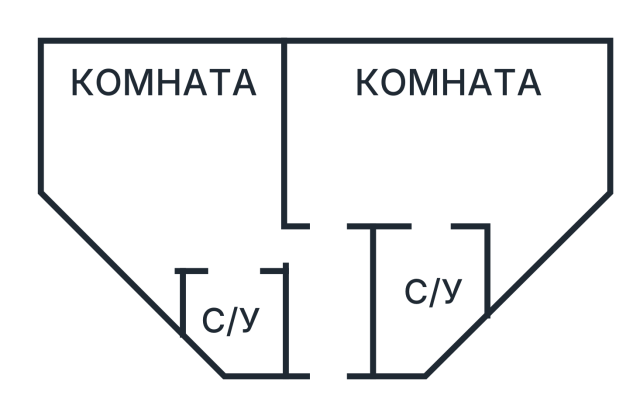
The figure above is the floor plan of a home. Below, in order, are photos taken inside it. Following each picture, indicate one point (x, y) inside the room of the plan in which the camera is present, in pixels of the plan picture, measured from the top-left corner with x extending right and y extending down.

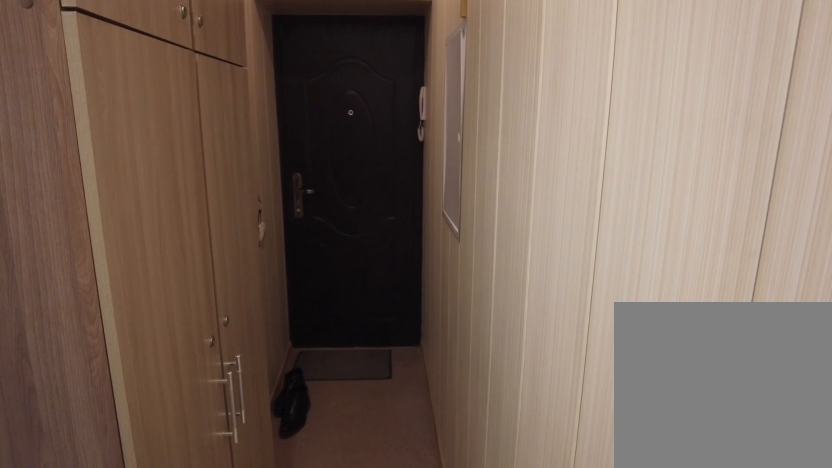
(336, 317)
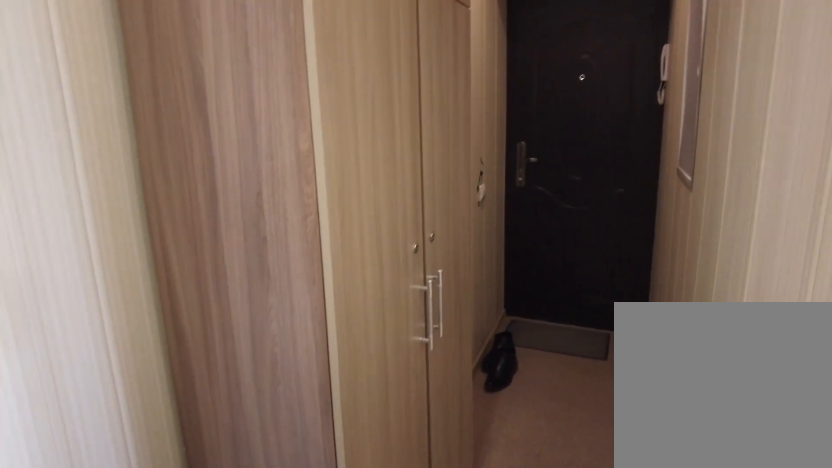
(336, 317)
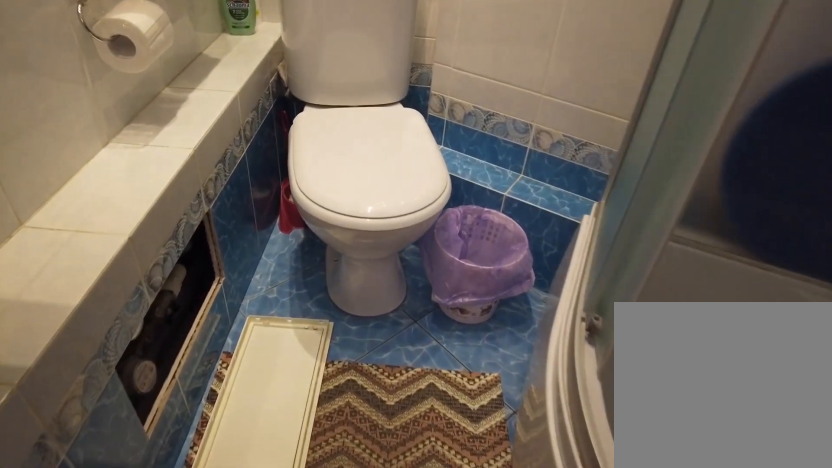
(247, 306)
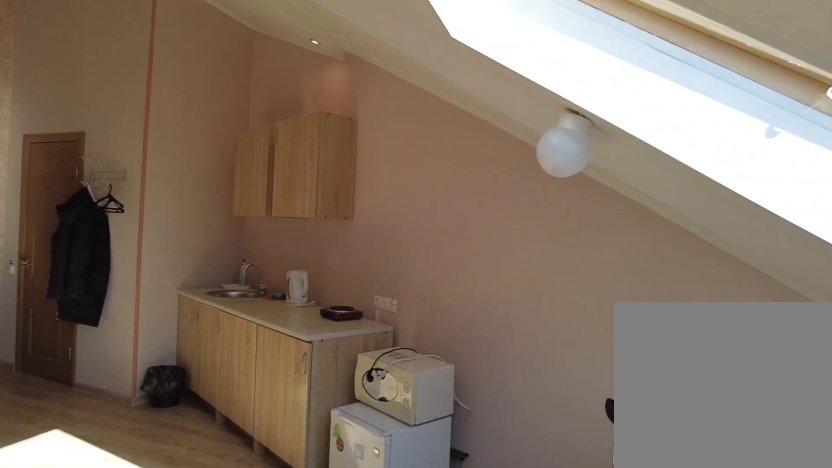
(237, 105)
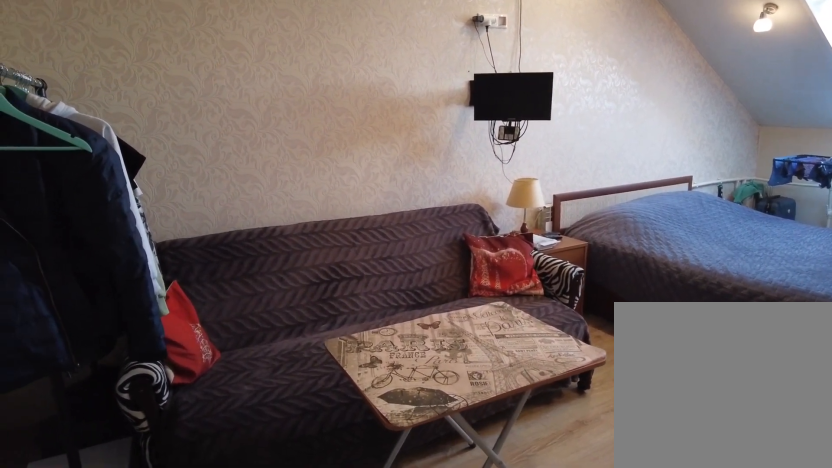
(359, 194)
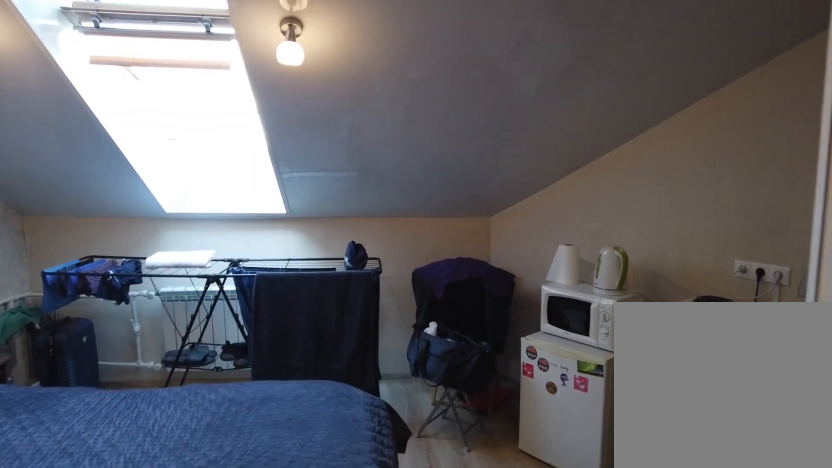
(359, 194)
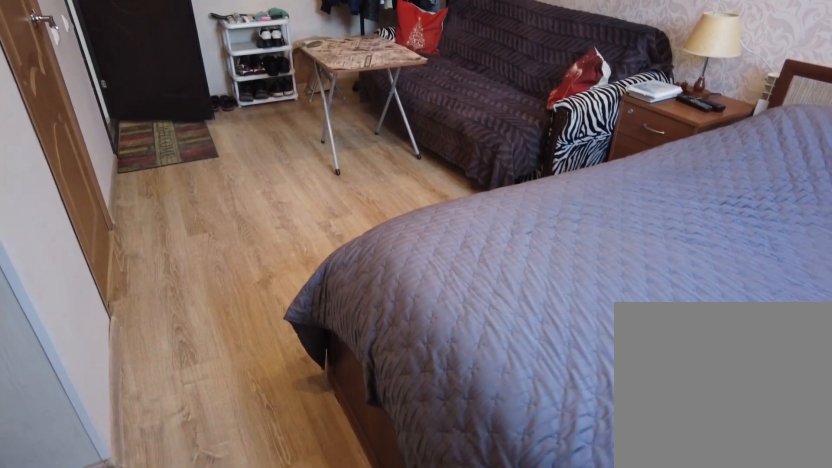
(359, 194)
